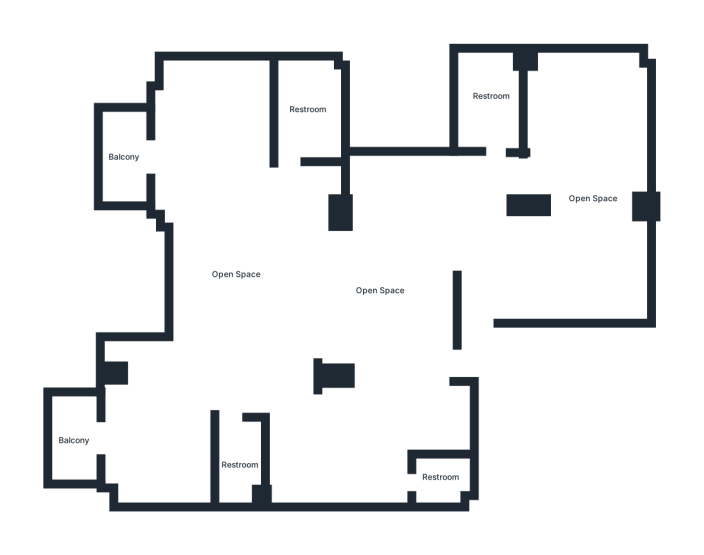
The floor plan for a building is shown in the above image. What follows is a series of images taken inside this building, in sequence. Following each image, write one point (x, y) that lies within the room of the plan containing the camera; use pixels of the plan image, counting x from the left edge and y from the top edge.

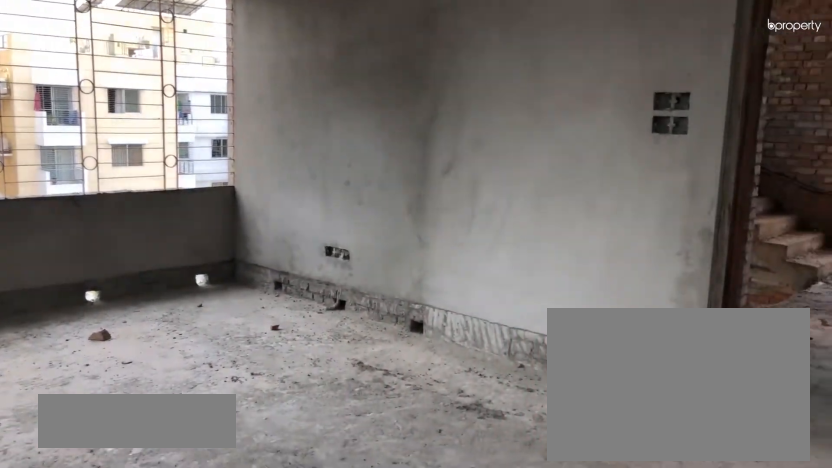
(572, 267)
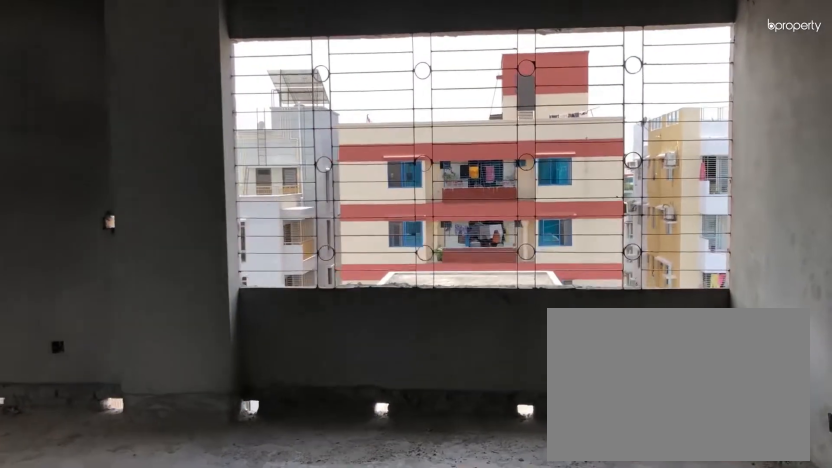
(596, 260)
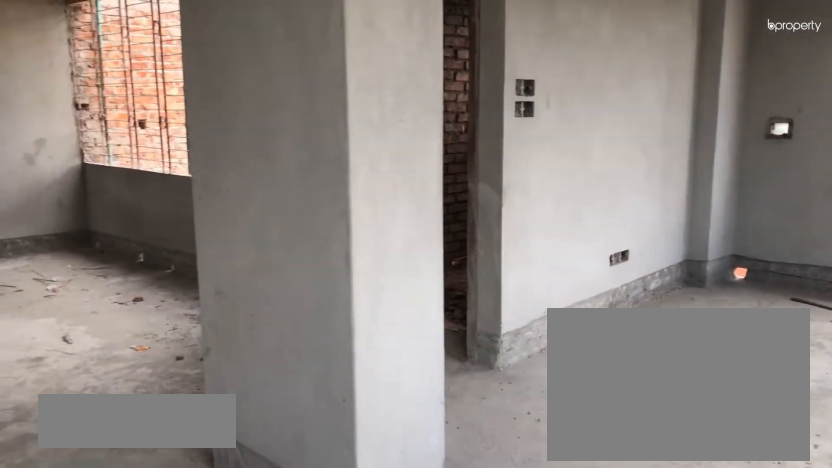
(588, 170)
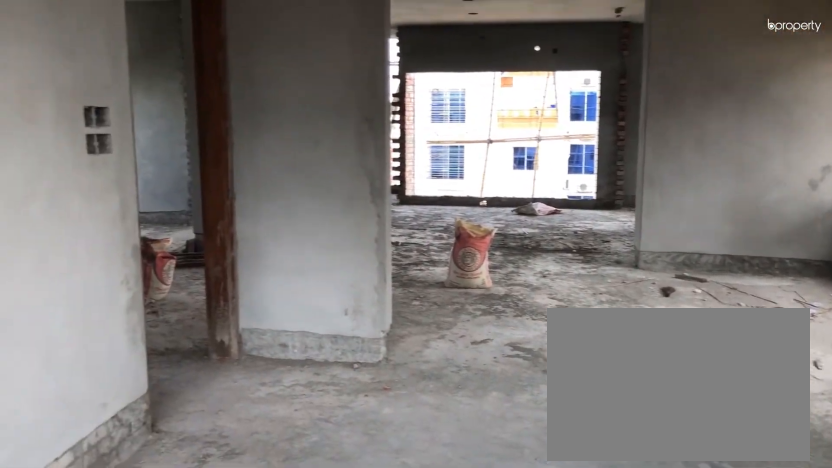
(574, 256)
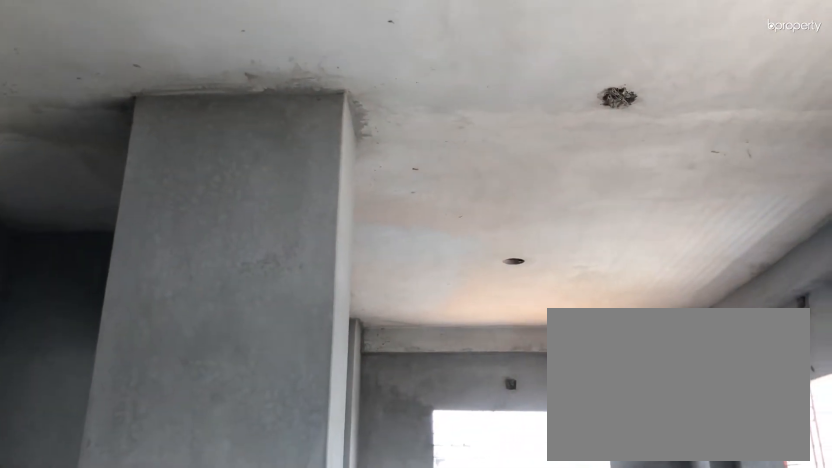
(579, 156)
